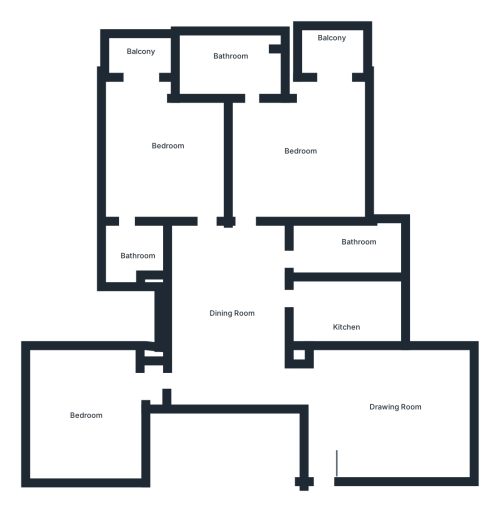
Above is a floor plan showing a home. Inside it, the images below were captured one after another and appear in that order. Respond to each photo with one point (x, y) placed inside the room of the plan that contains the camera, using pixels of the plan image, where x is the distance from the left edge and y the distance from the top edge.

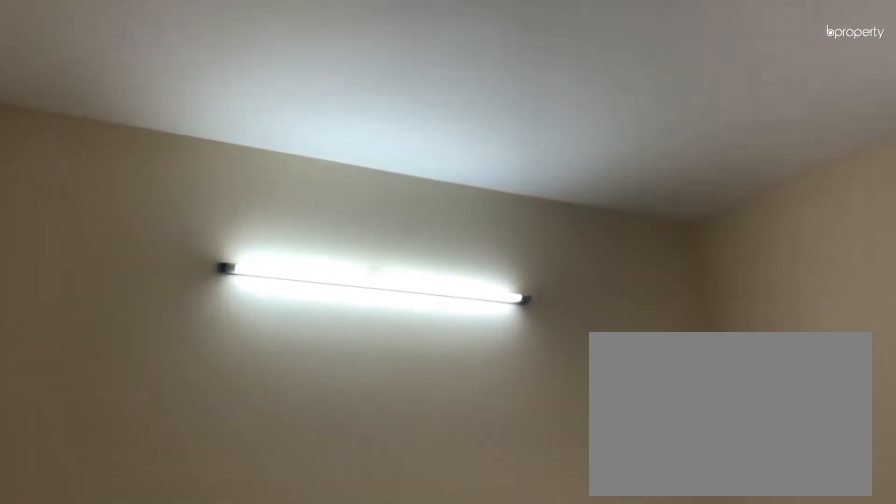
(85, 417)
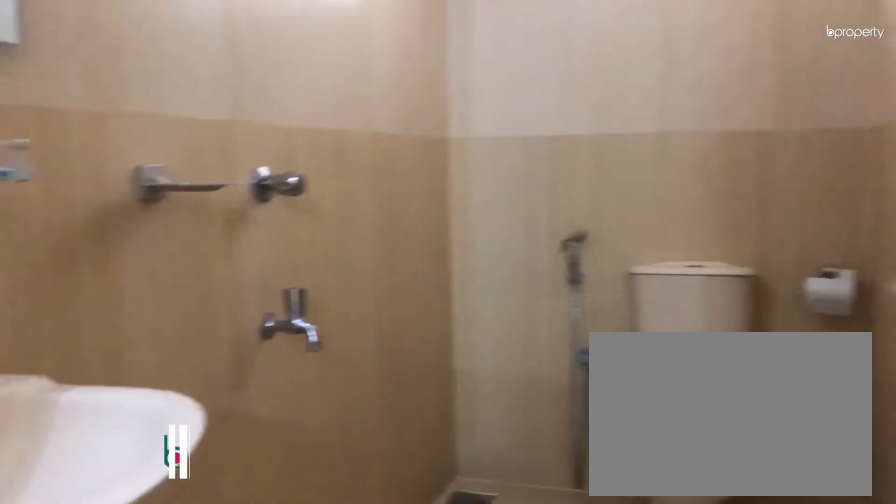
(354, 248)
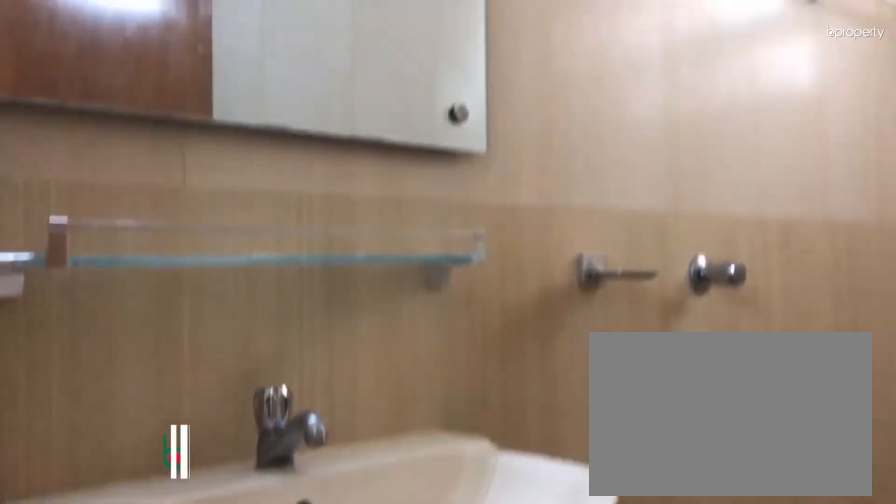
(354, 248)
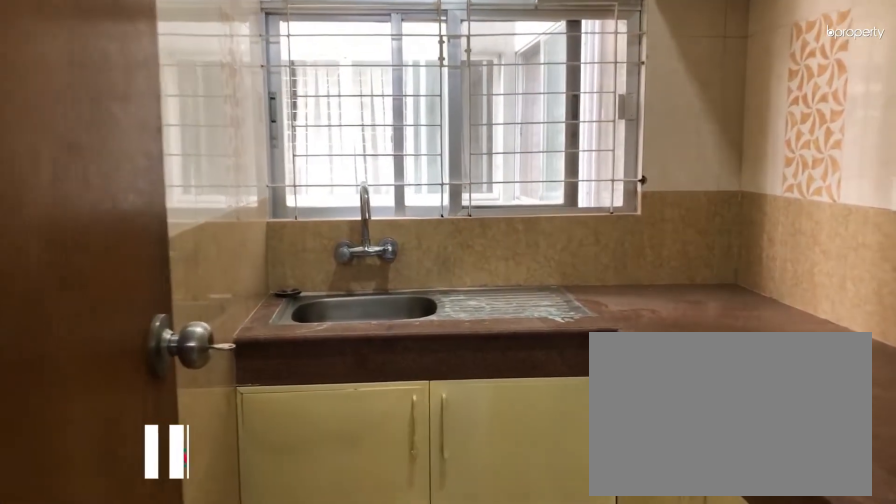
(343, 313)
